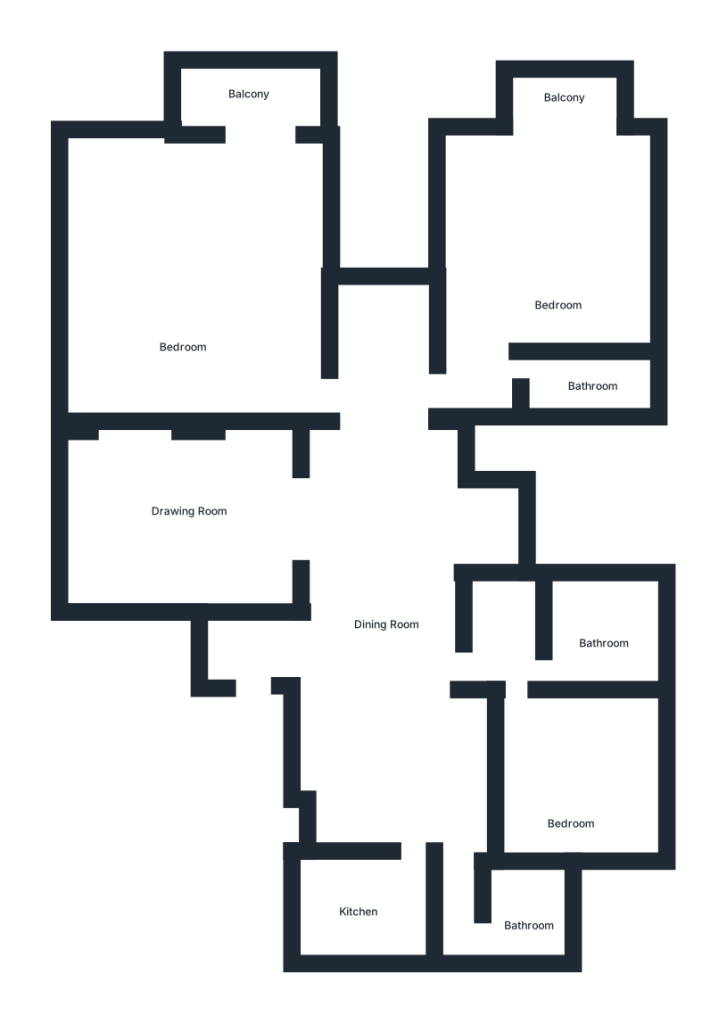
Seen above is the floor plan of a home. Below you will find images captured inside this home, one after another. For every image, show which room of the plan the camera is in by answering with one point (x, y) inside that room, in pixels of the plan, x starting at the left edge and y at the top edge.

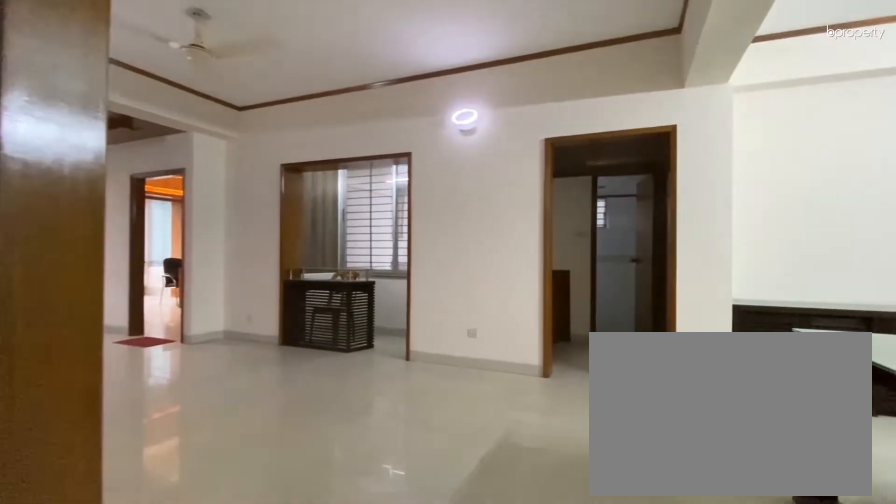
(381, 630)
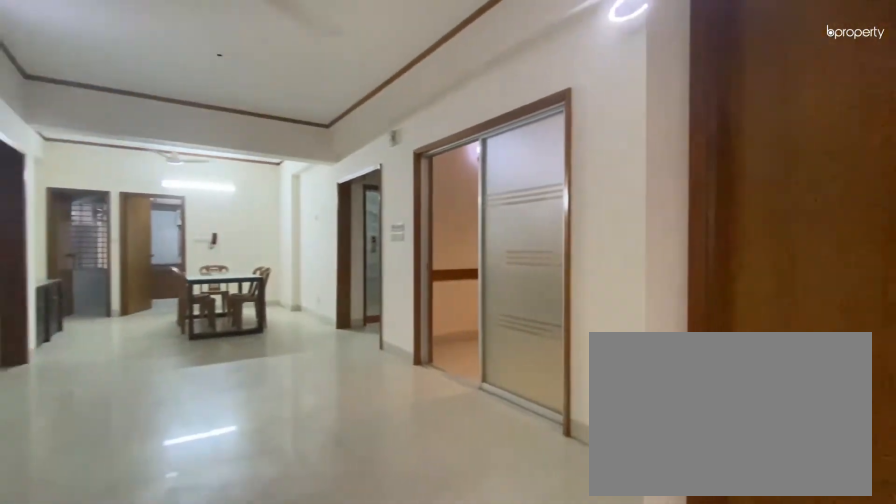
(384, 626)
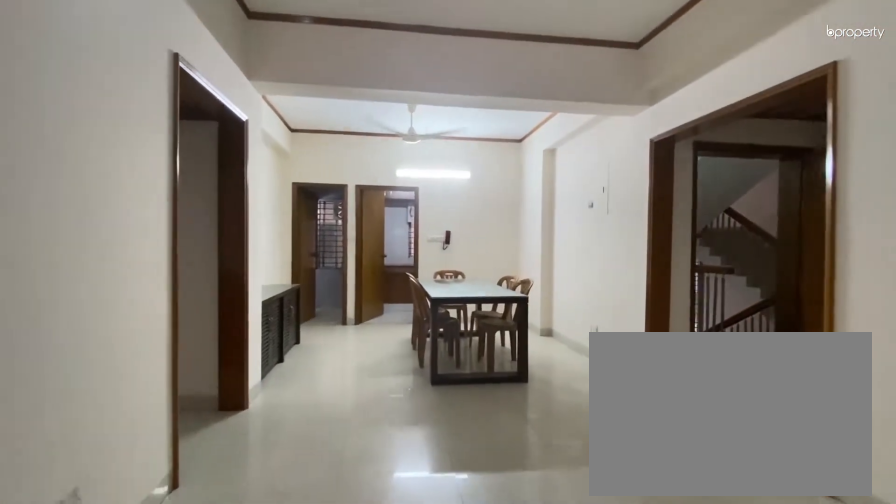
(384, 626)
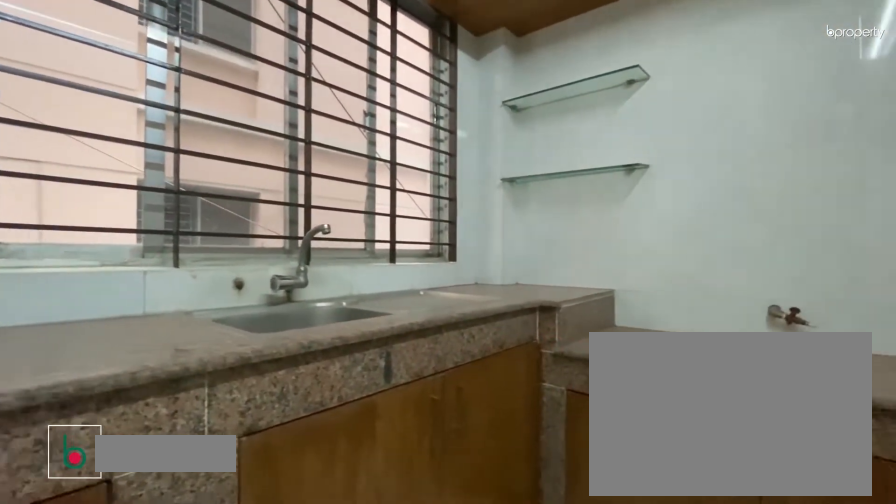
(357, 905)
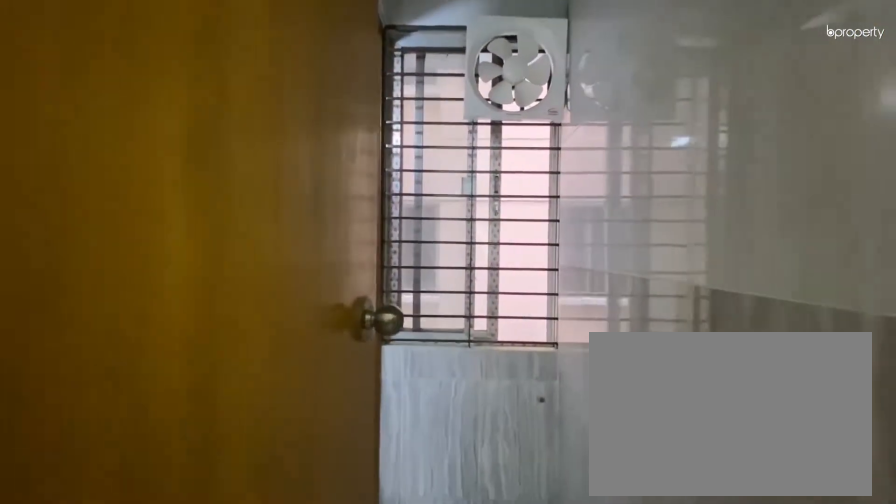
(524, 913)
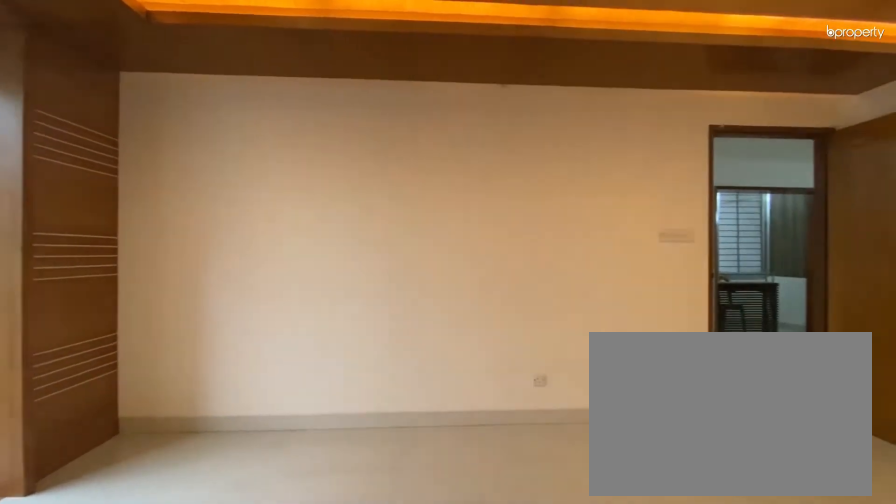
(189, 297)
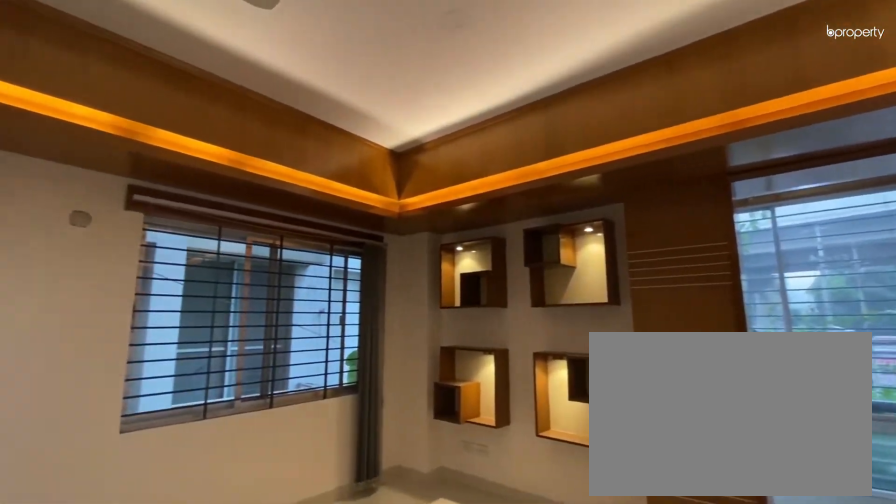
(188, 299)
